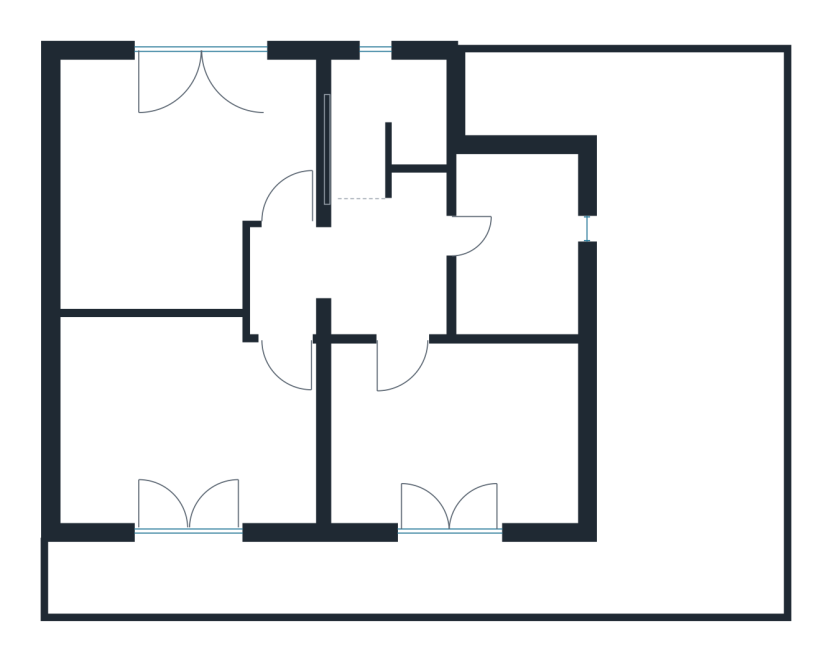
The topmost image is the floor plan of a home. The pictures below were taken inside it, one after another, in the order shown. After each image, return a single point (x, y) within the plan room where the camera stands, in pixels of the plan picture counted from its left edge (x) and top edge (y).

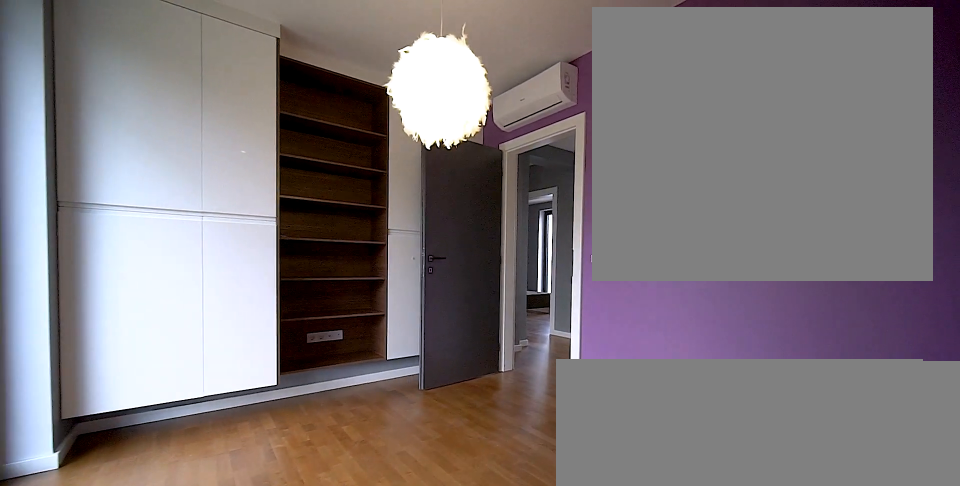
(451, 430)
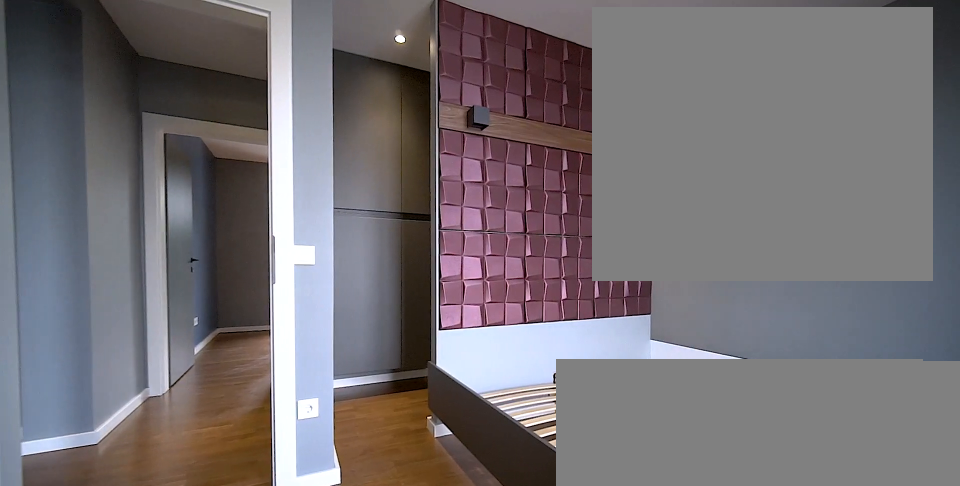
(186, 176)
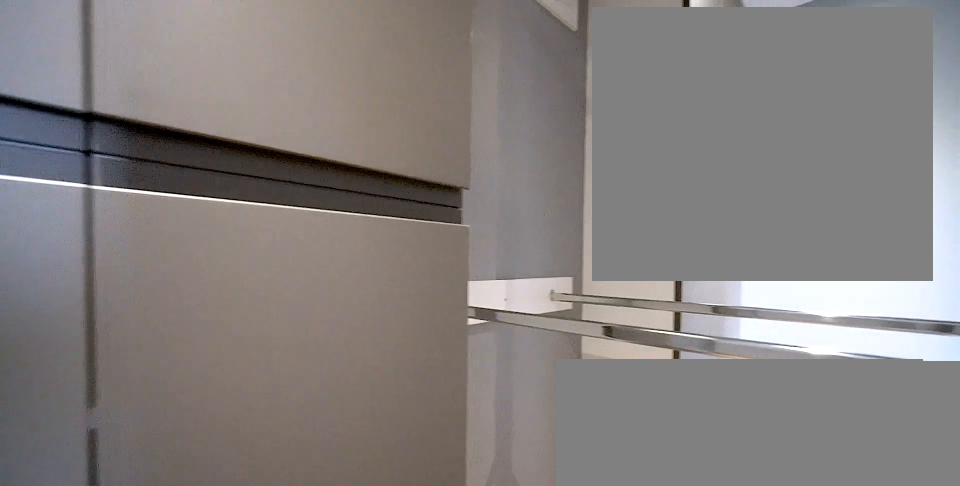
(186, 175)
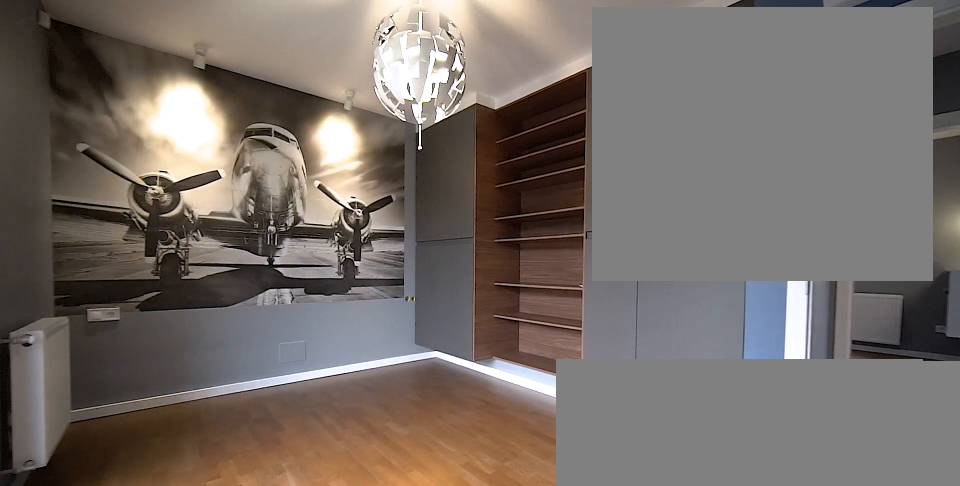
(200, 419)
